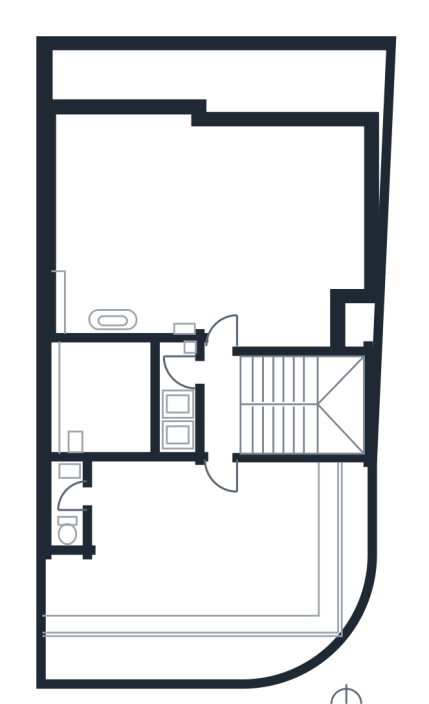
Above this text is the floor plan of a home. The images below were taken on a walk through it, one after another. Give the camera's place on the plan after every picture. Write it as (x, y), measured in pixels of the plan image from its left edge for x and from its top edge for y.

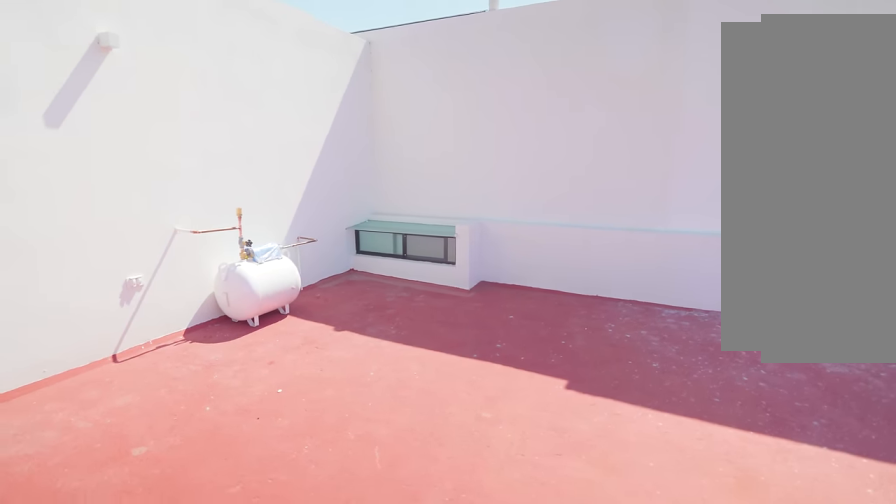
(296, 270)
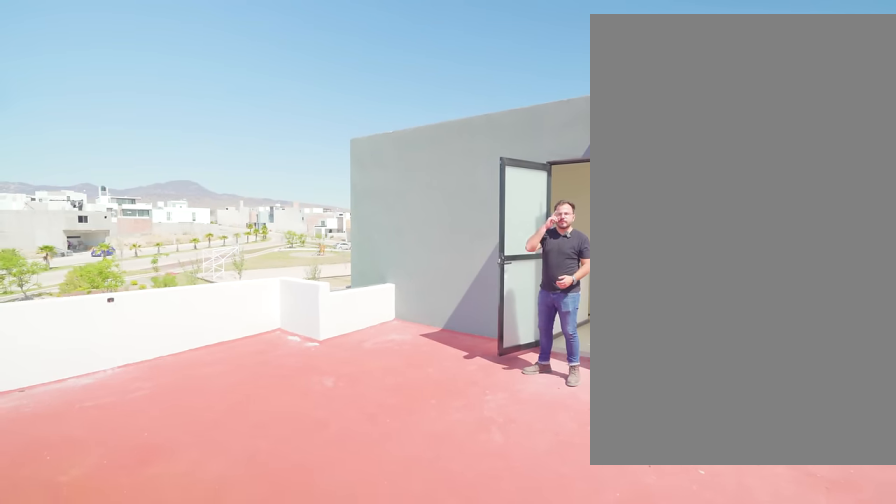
(230, 235)
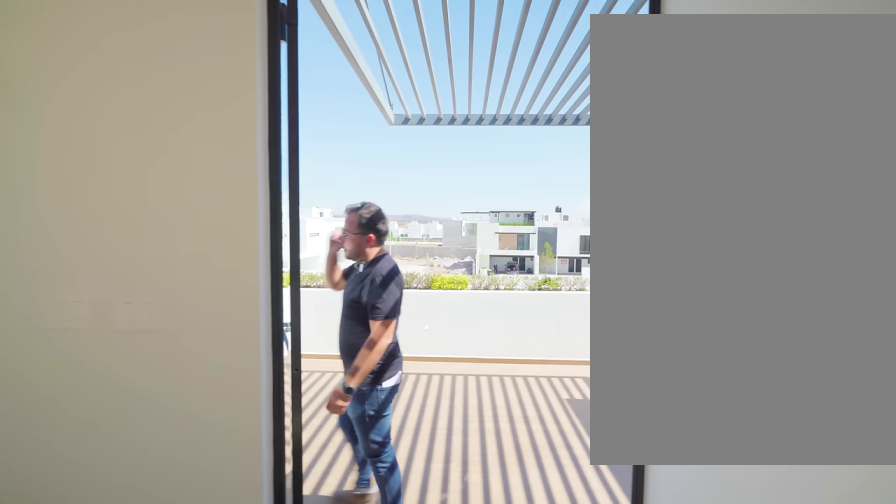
(221, 407)
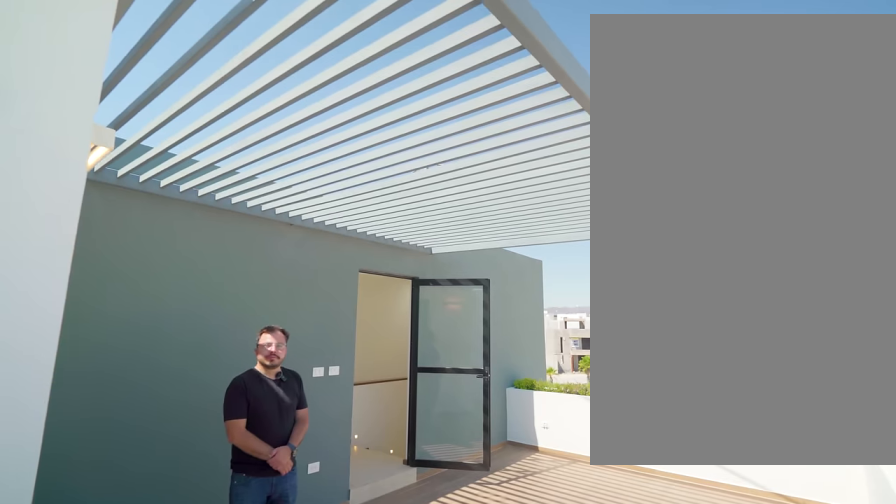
(69, 612)
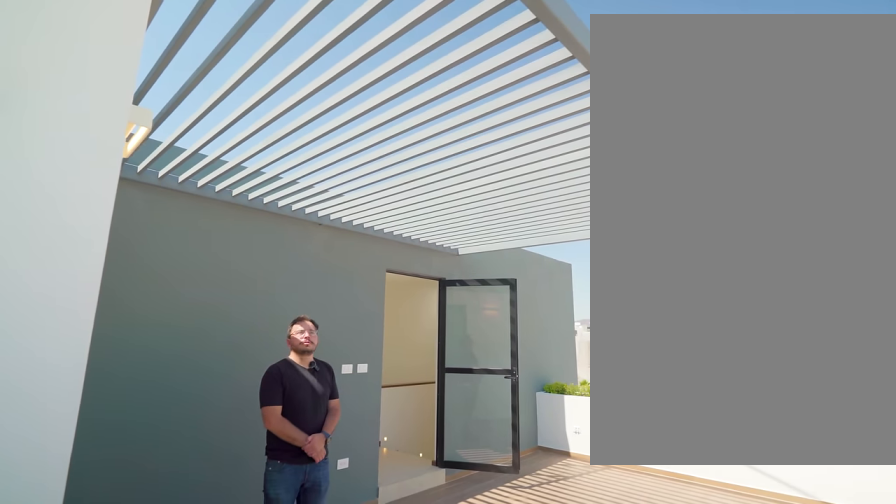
(68, 612)
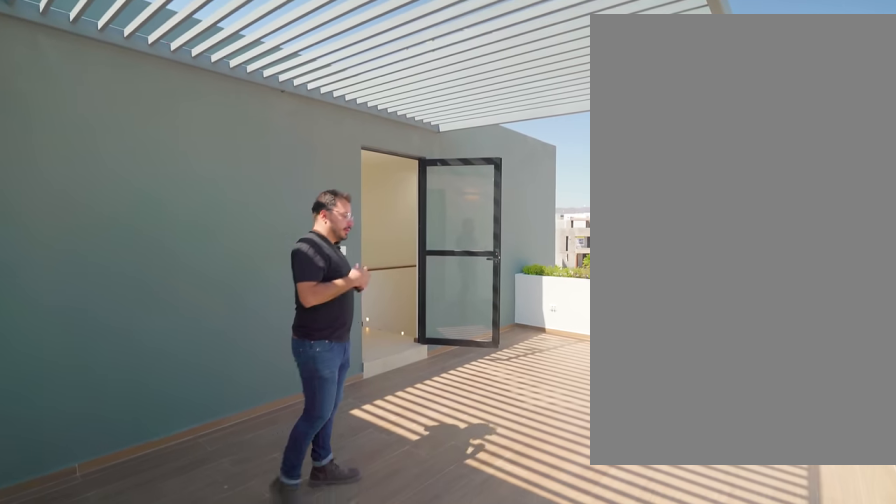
(69, 612)
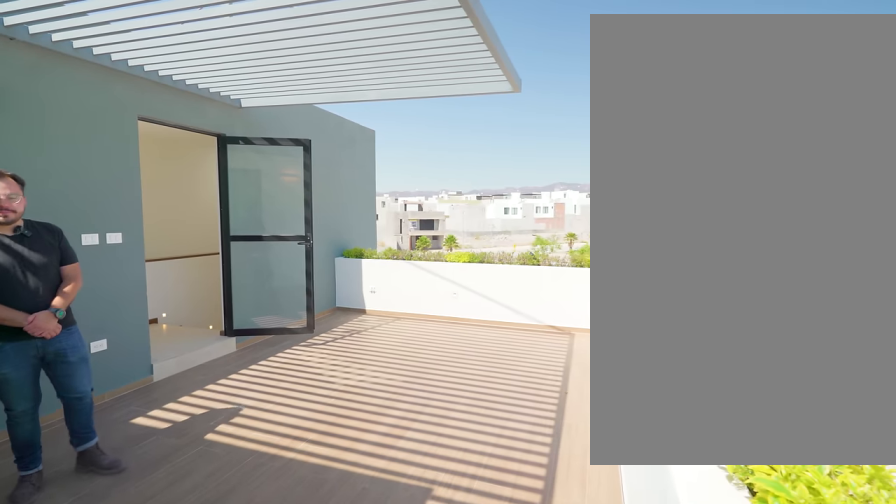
(69, 613)
